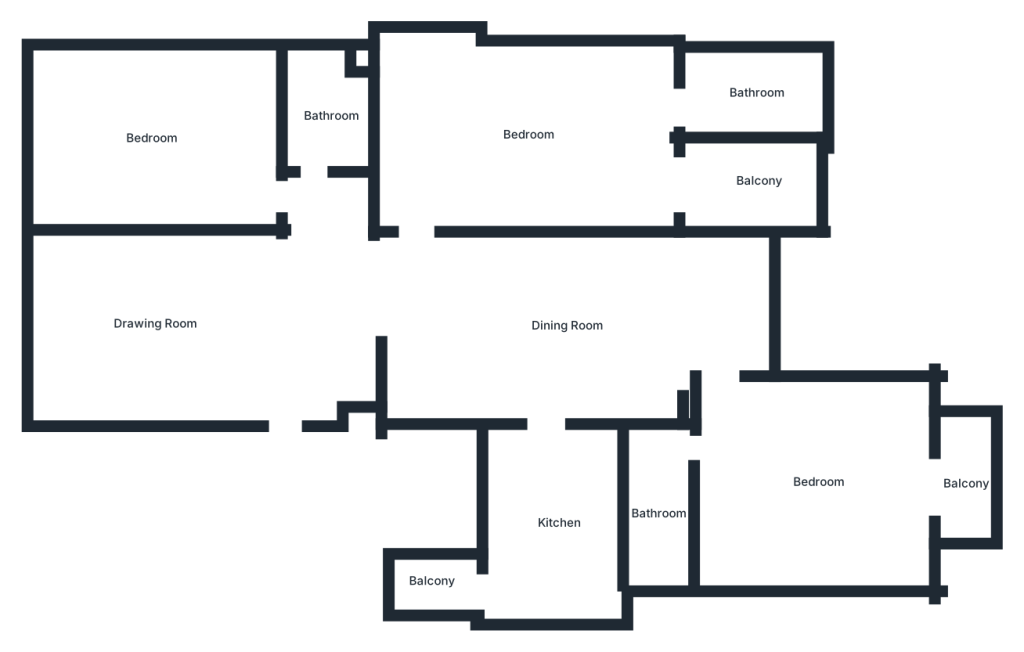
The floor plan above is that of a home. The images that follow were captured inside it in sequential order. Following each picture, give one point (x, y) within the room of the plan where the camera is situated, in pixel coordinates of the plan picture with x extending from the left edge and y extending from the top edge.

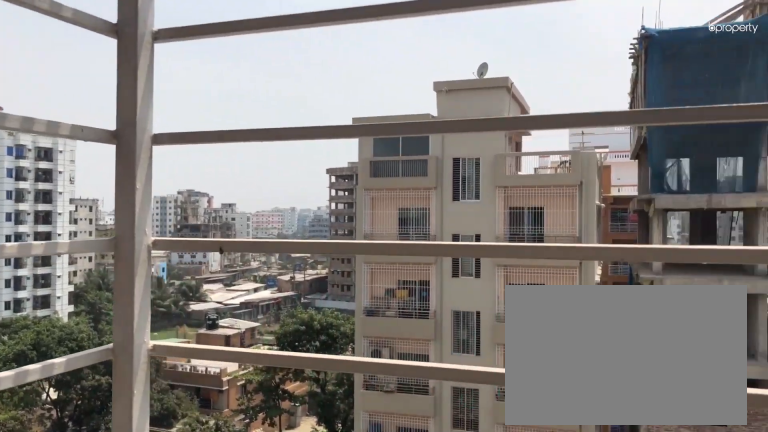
(968, 484)
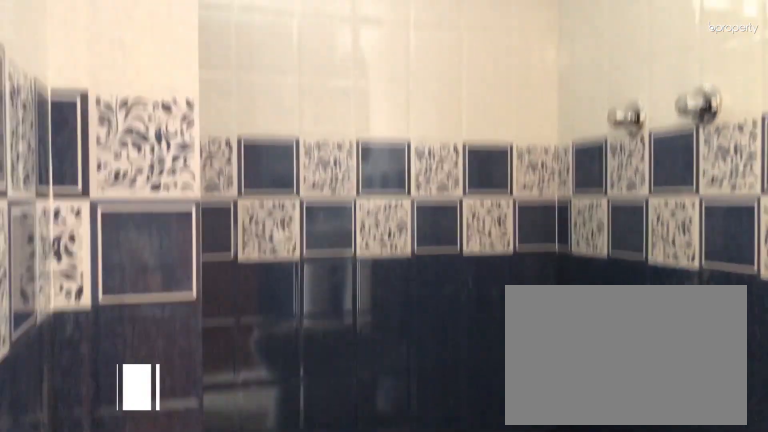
(657, 513)
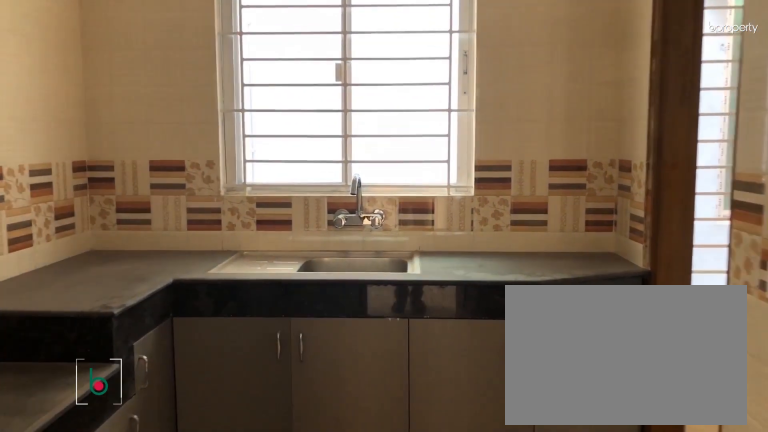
(559, 523)
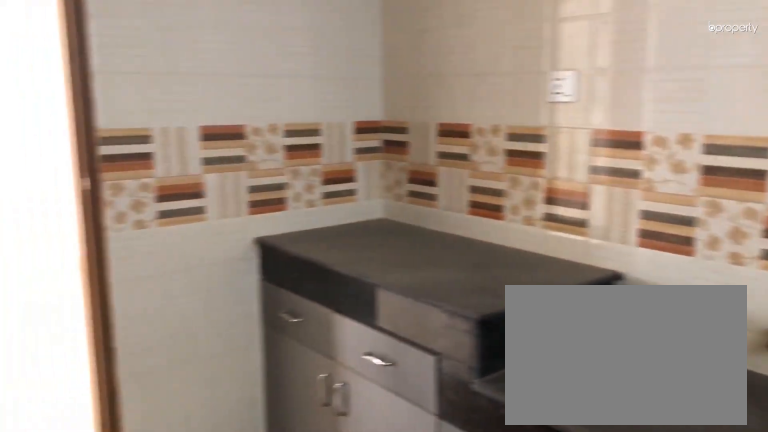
(559, 523)
